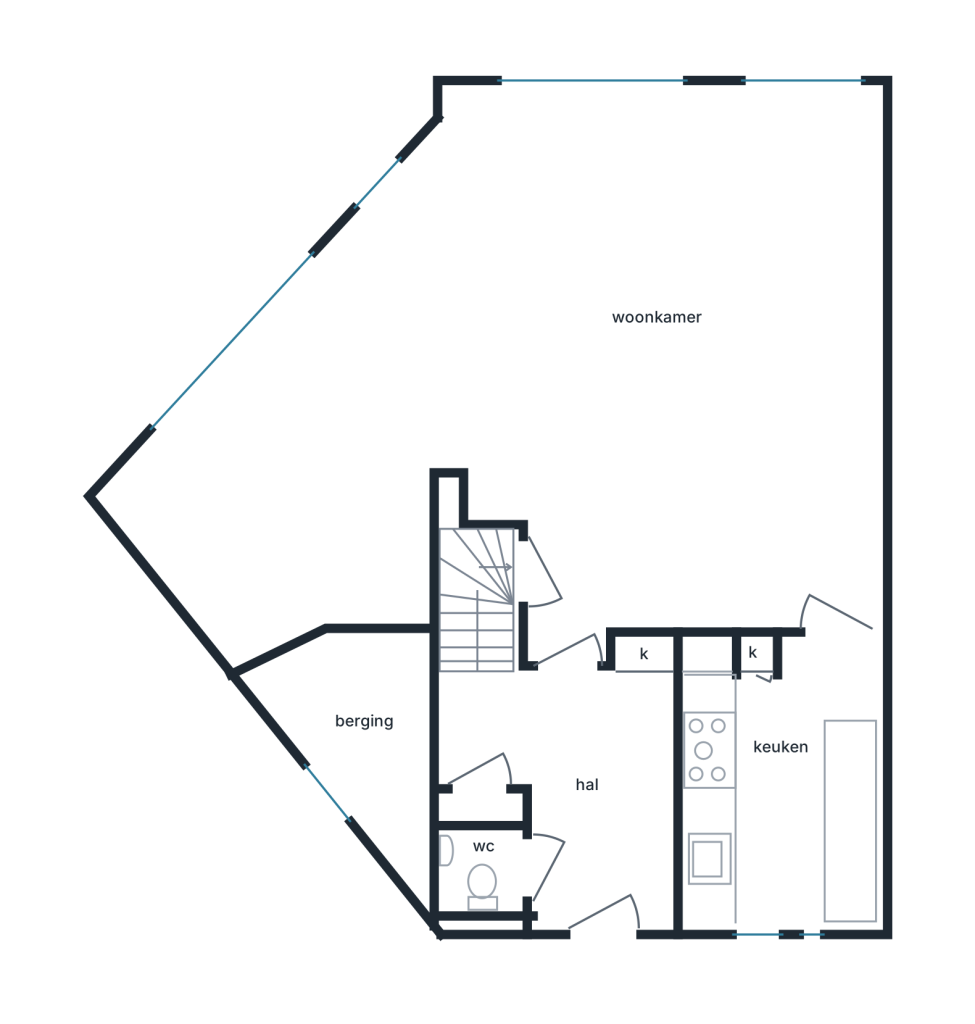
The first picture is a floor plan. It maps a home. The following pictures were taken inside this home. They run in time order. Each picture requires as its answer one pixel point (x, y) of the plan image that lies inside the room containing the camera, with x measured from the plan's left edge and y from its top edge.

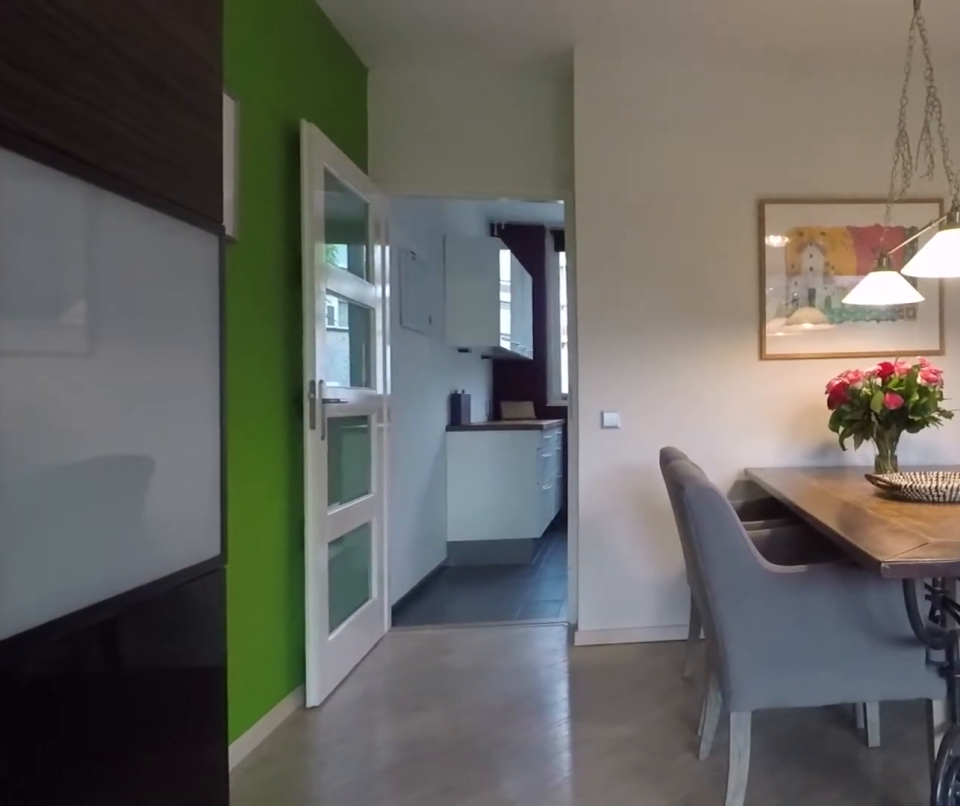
(626, 468)
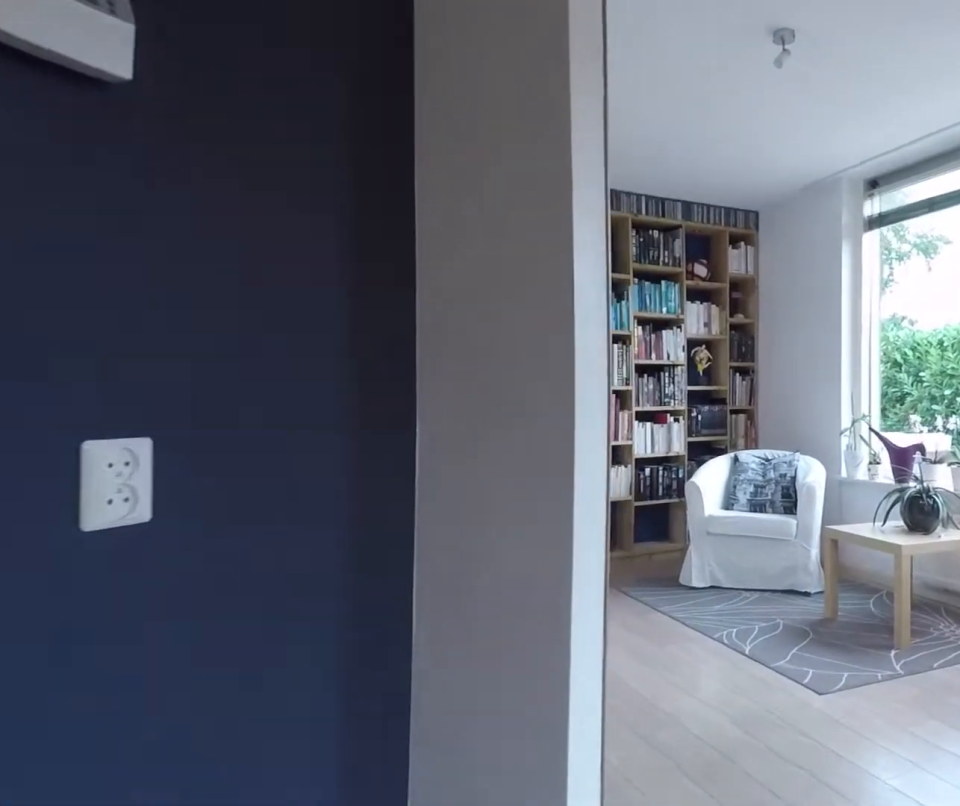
(626, 468)
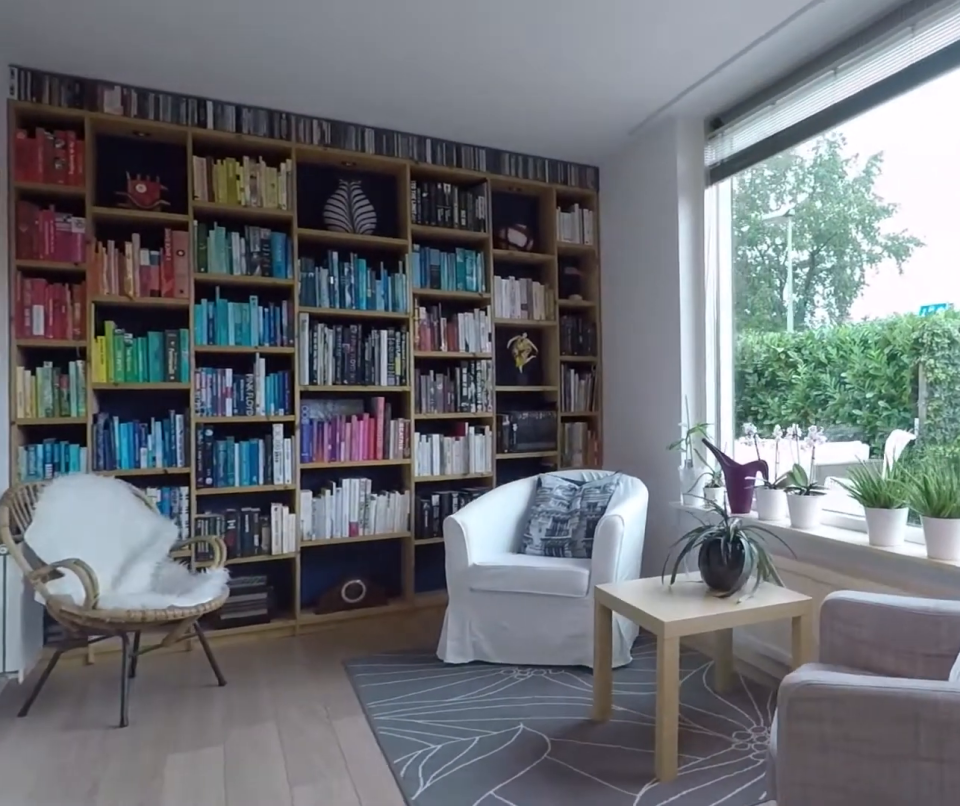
(626, 468)
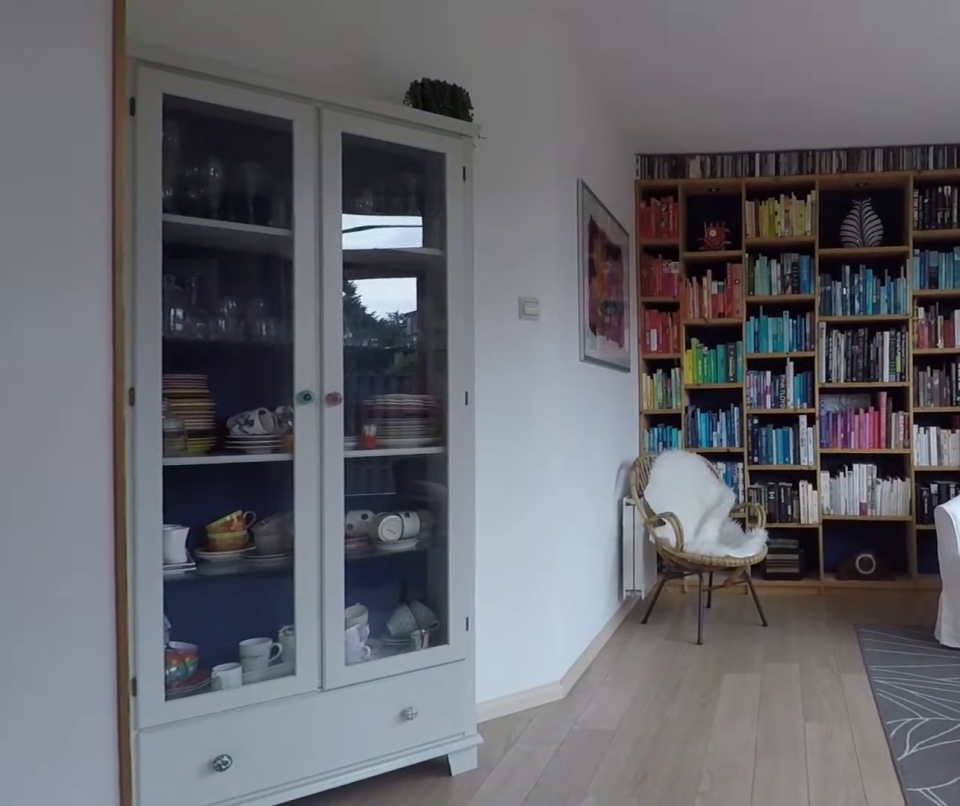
(626, 468)
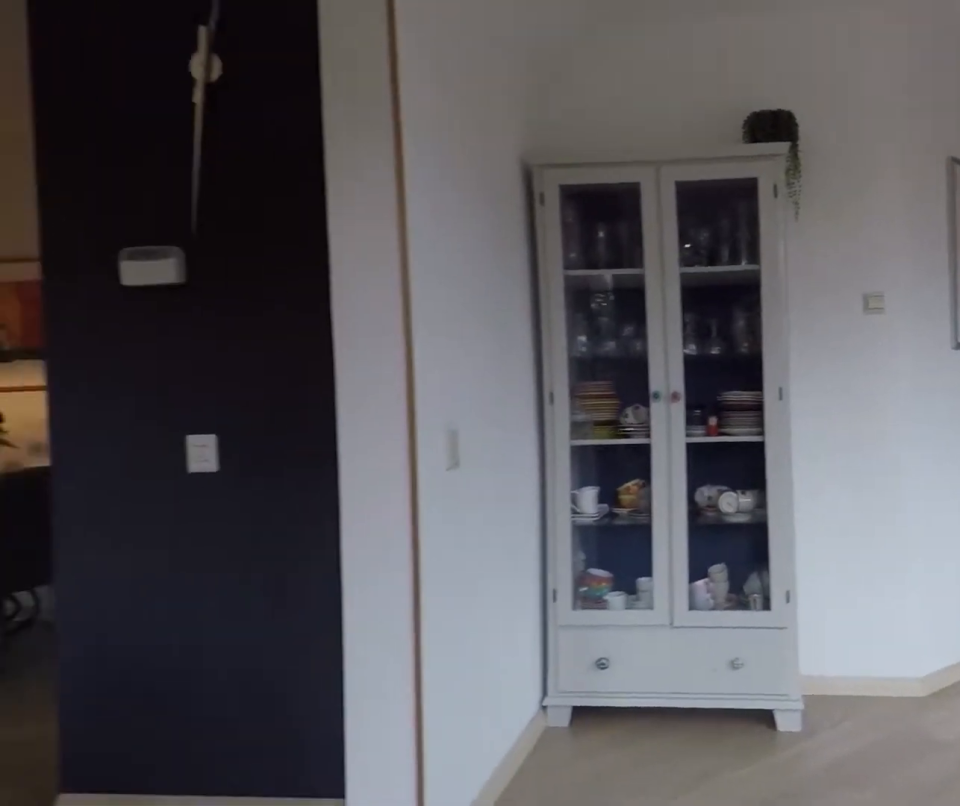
(626, 468)
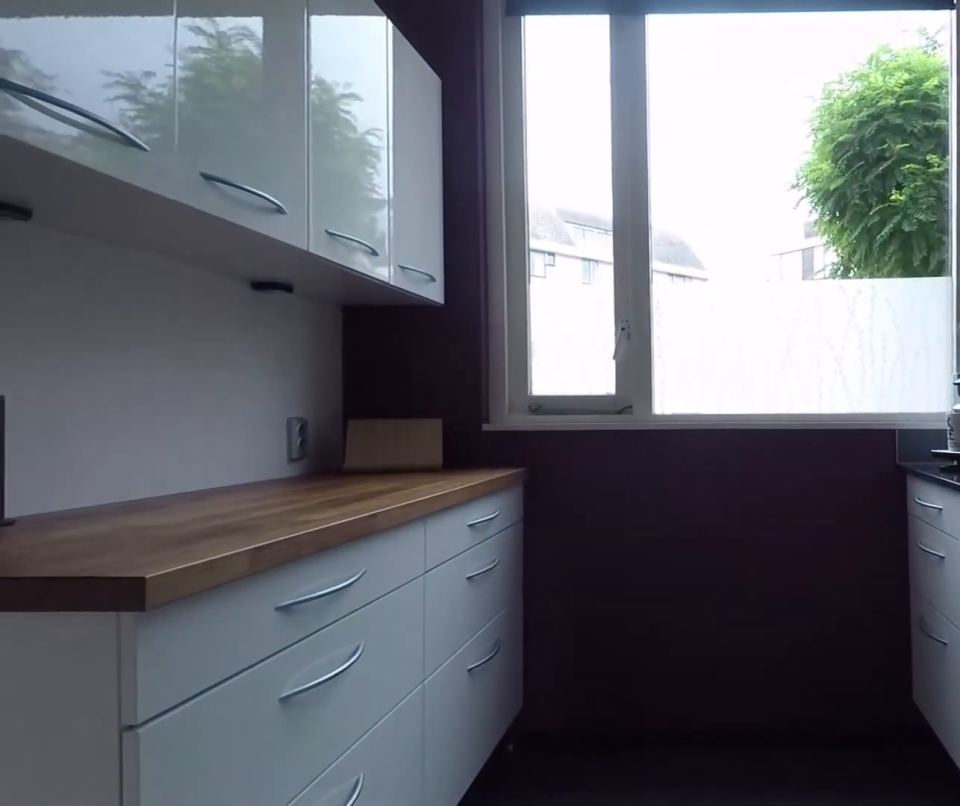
(783, 790)
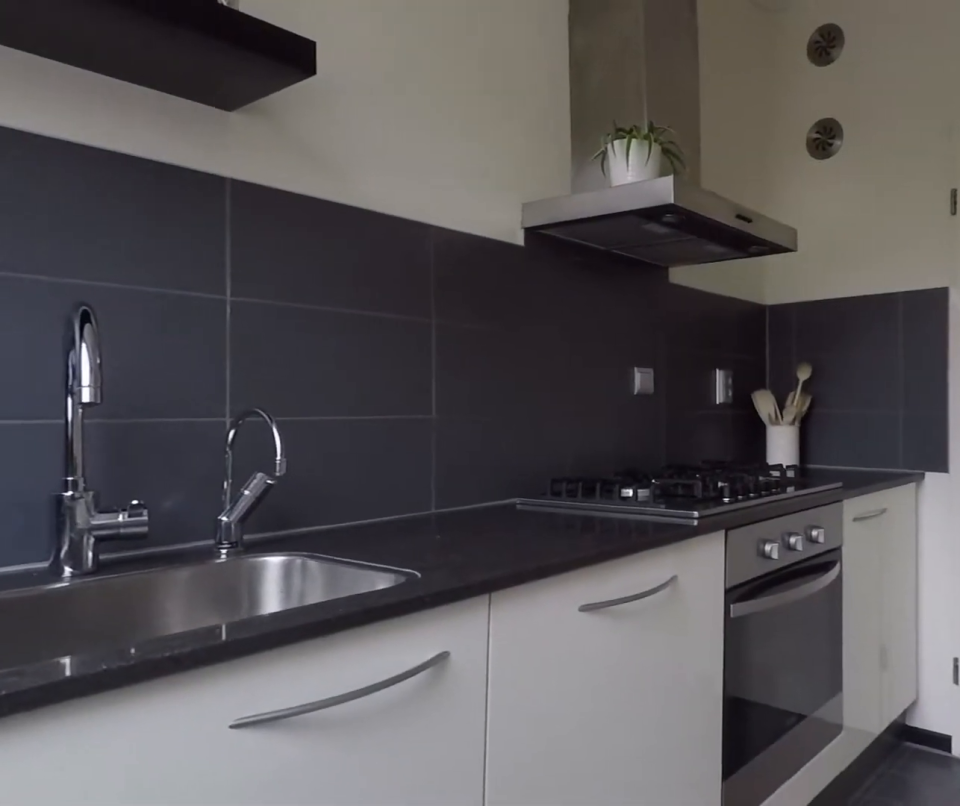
(783, 790)
